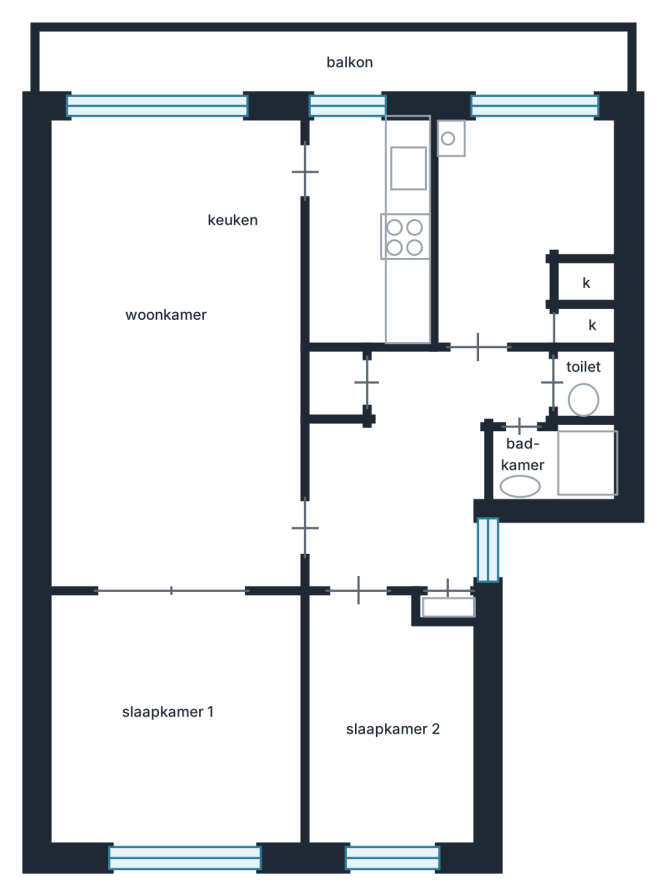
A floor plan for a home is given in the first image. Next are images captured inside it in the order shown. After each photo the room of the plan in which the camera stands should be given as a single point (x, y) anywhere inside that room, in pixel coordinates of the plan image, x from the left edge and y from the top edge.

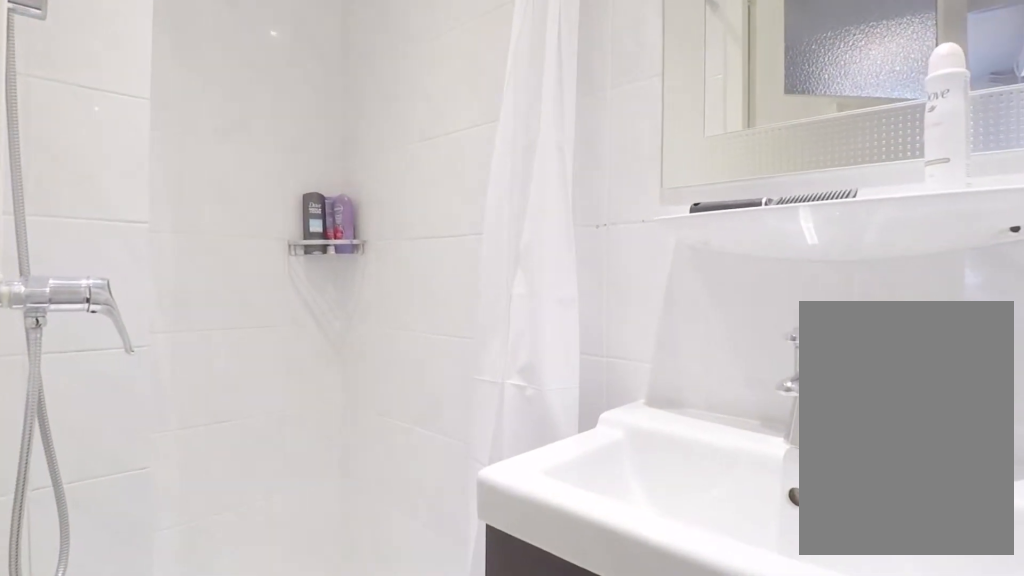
(556, 463)
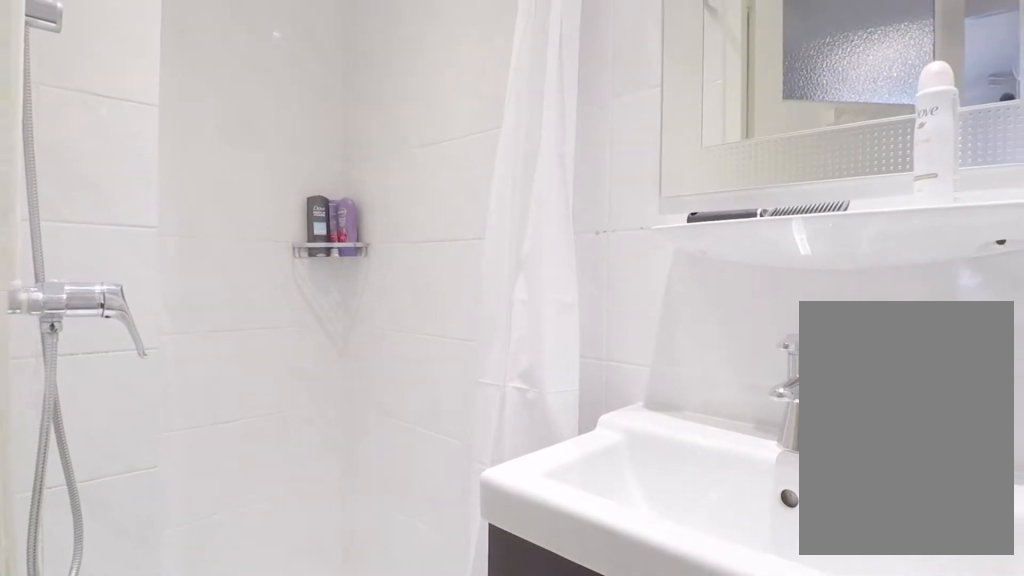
(556, 463)
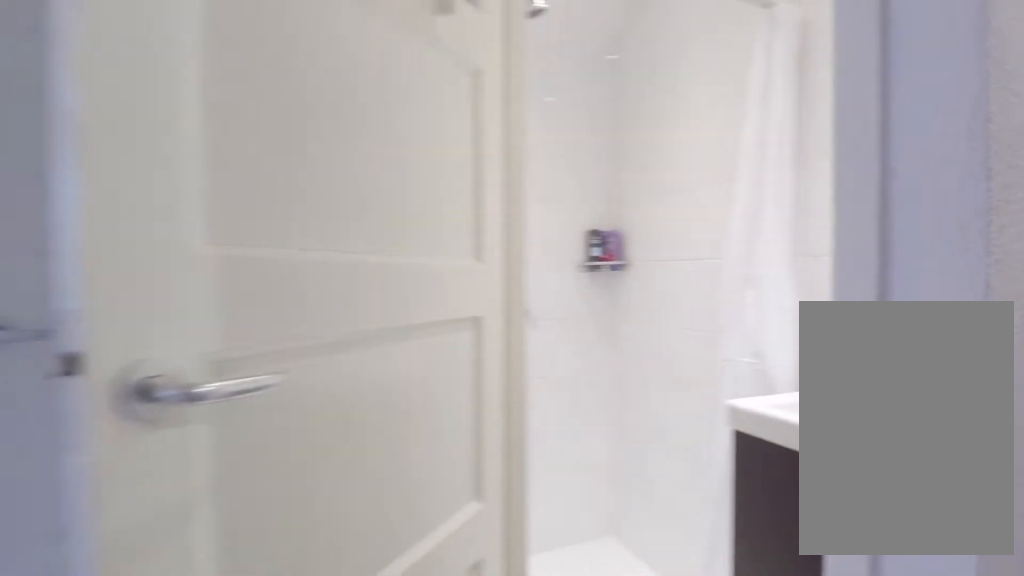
(416, 469)
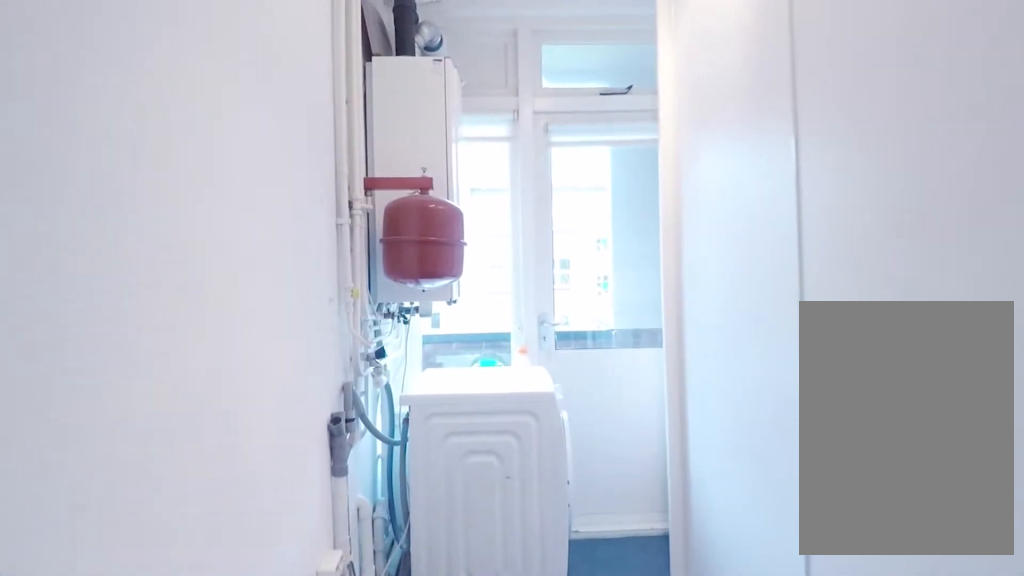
(517, 219)
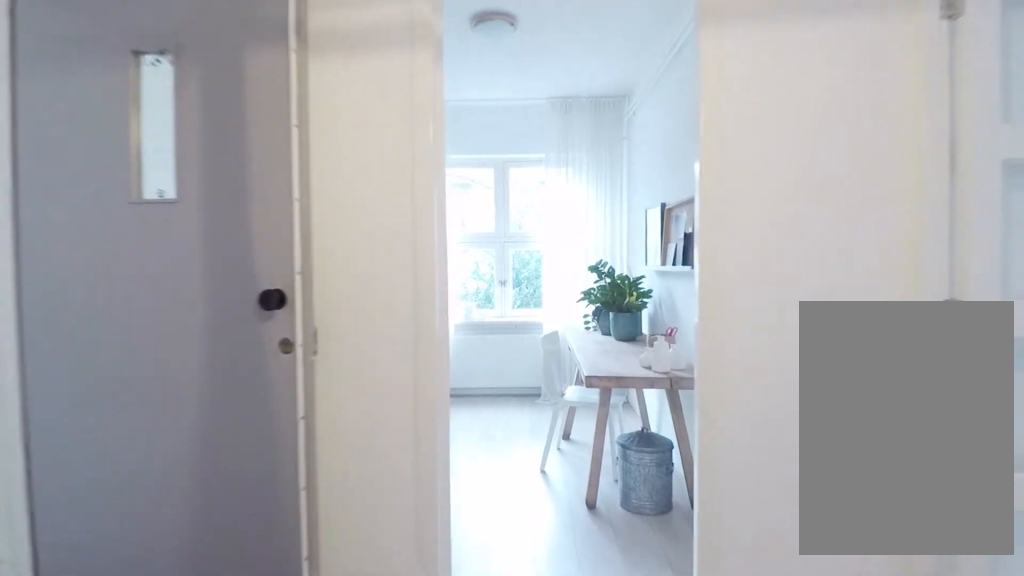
(416, 469)
